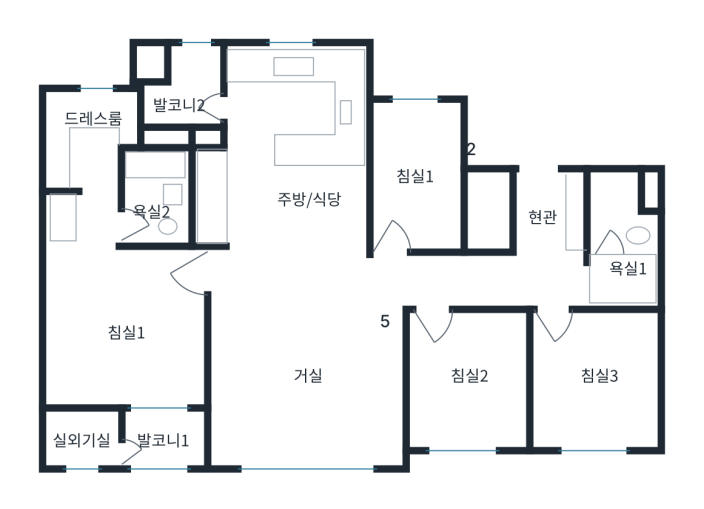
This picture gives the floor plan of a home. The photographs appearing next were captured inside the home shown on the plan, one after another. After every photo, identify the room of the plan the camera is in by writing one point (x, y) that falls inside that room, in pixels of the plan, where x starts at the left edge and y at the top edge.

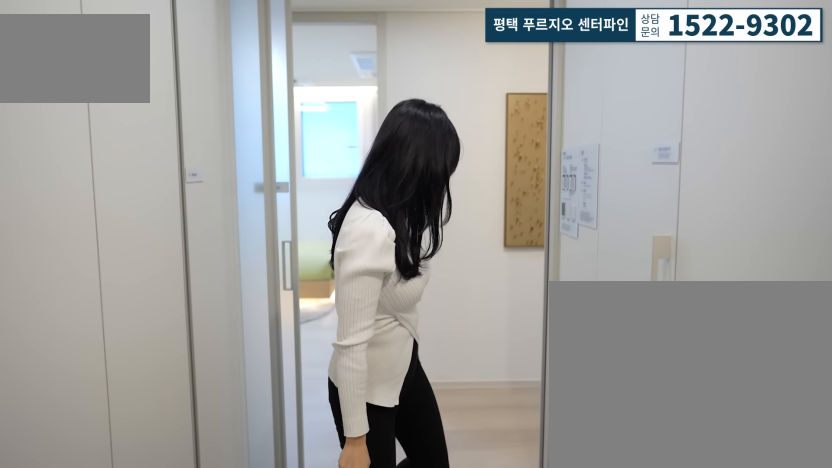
(532, 209)
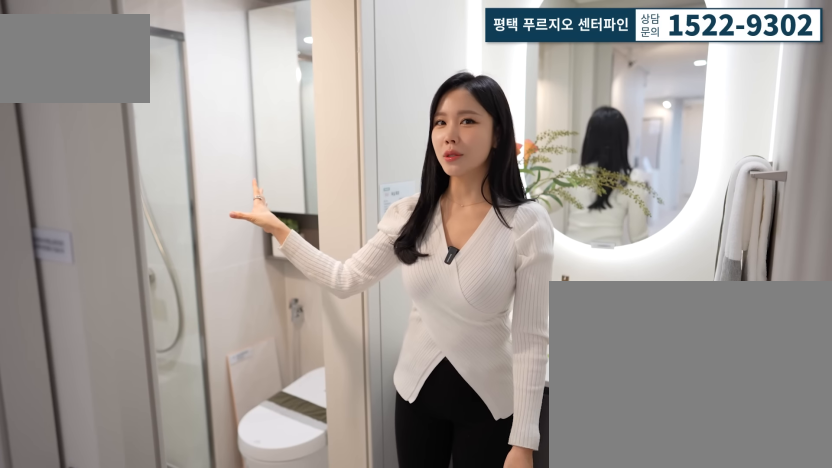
(612, 262)
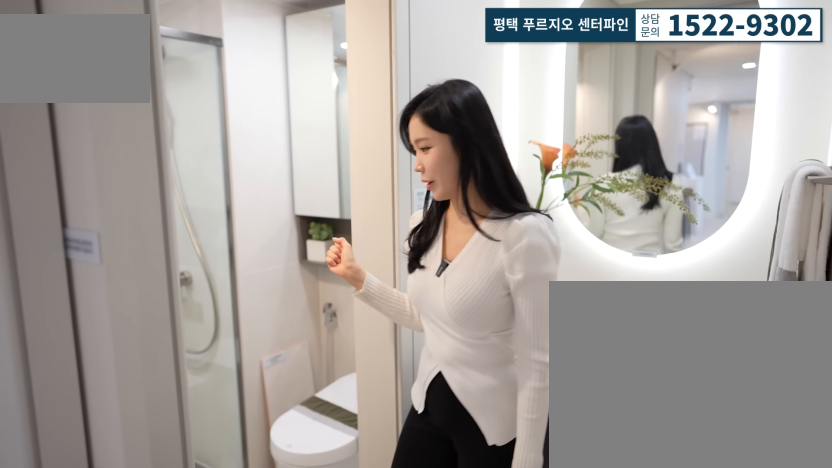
(612, 262)
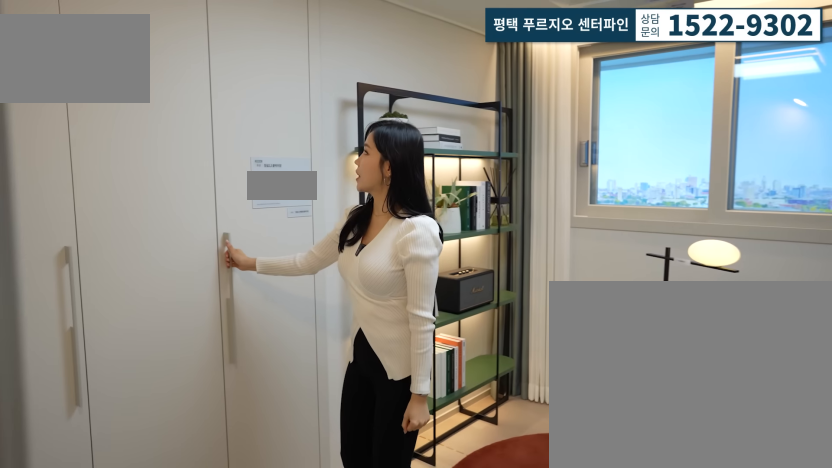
(473, 397)
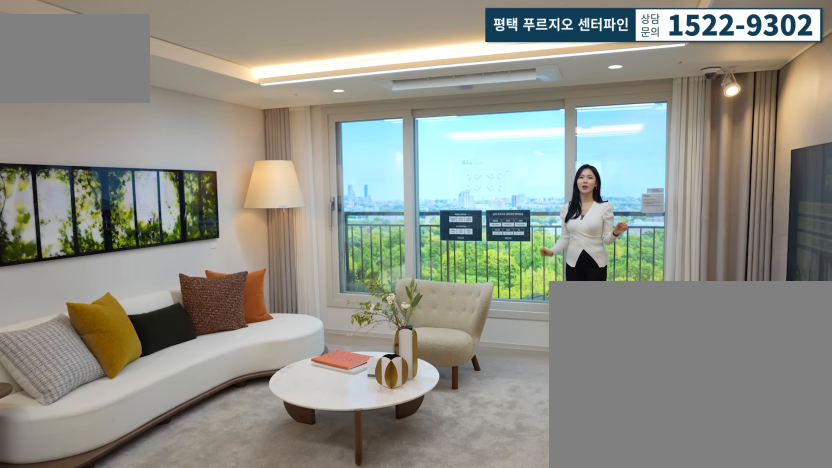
(301, 392)
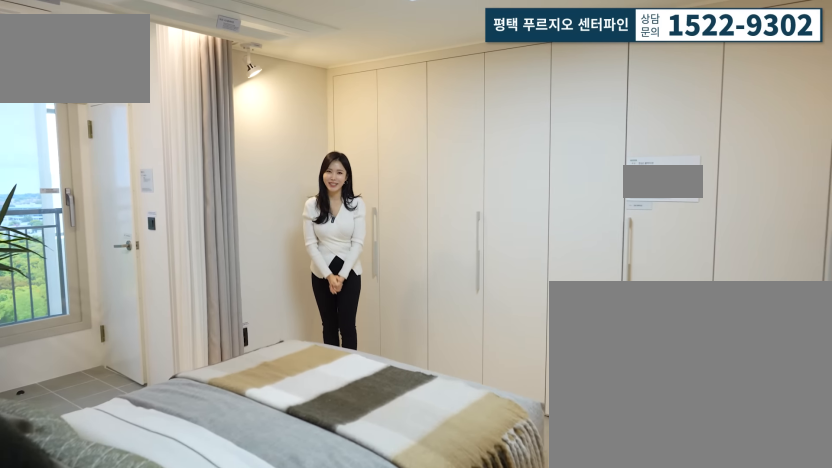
(126, 331)
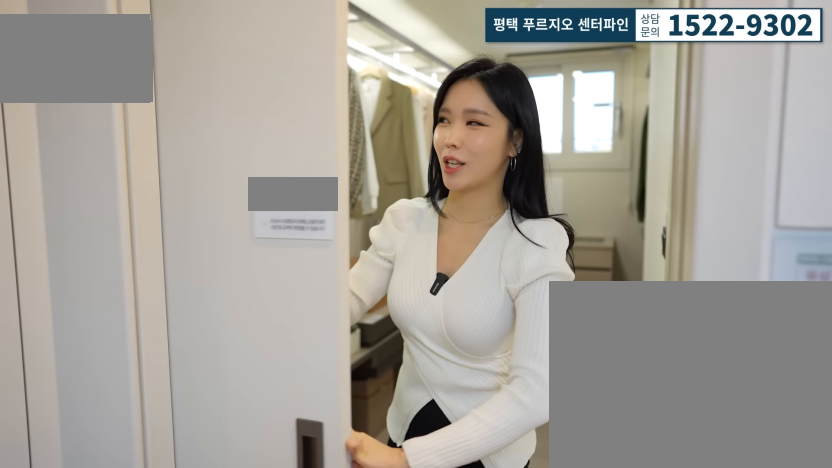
(92, 163)
